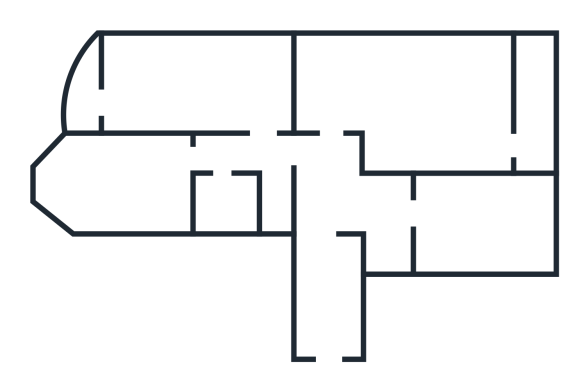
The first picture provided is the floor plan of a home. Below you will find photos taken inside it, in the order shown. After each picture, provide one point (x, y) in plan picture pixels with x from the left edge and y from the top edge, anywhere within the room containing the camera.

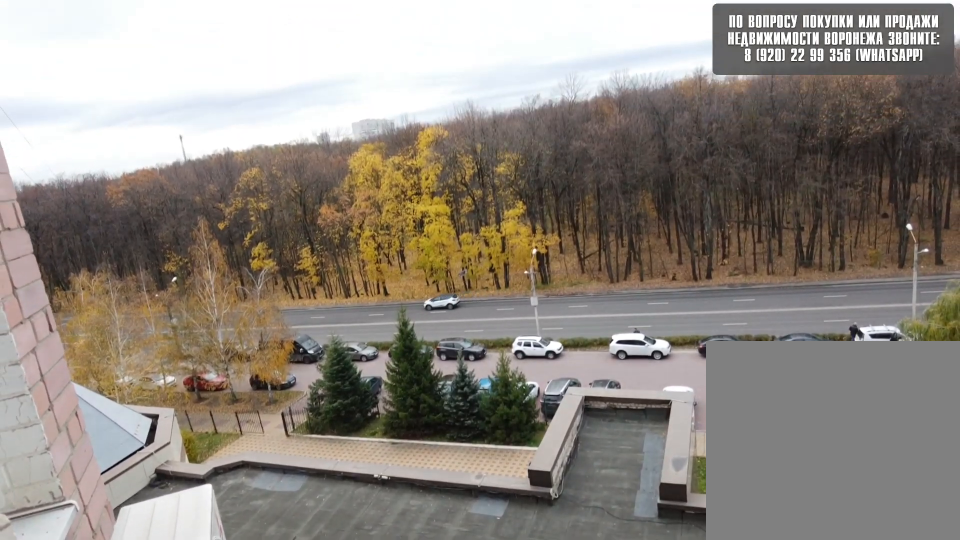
(89, 95)
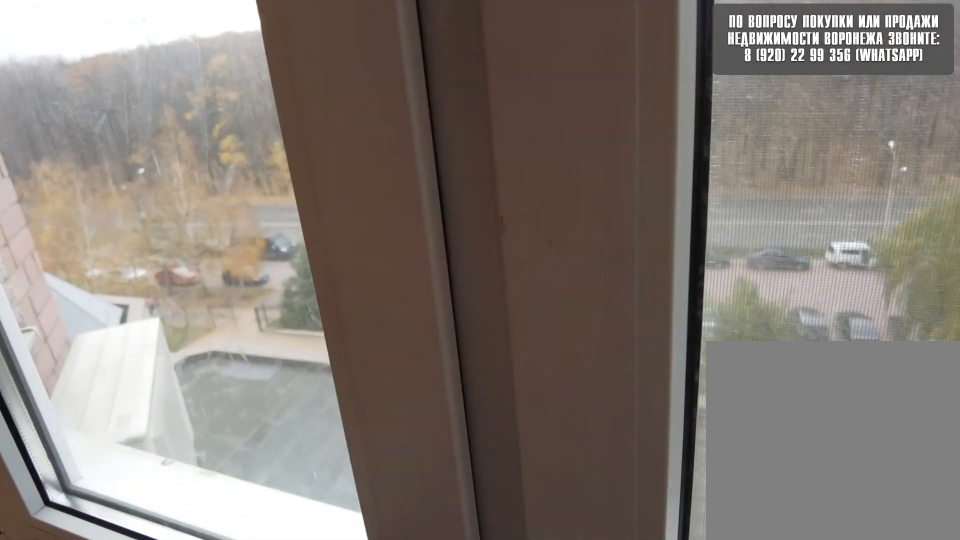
(89, 95)
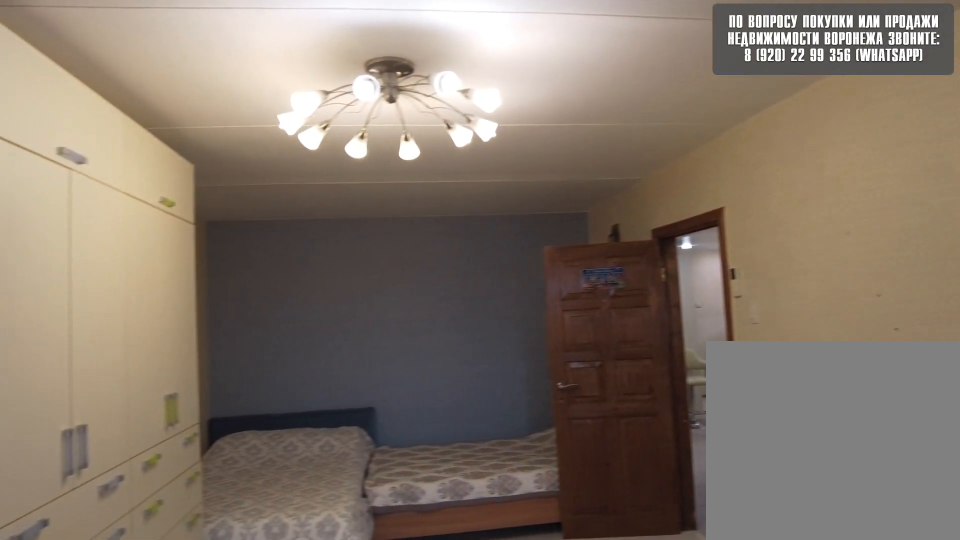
(133, 100)
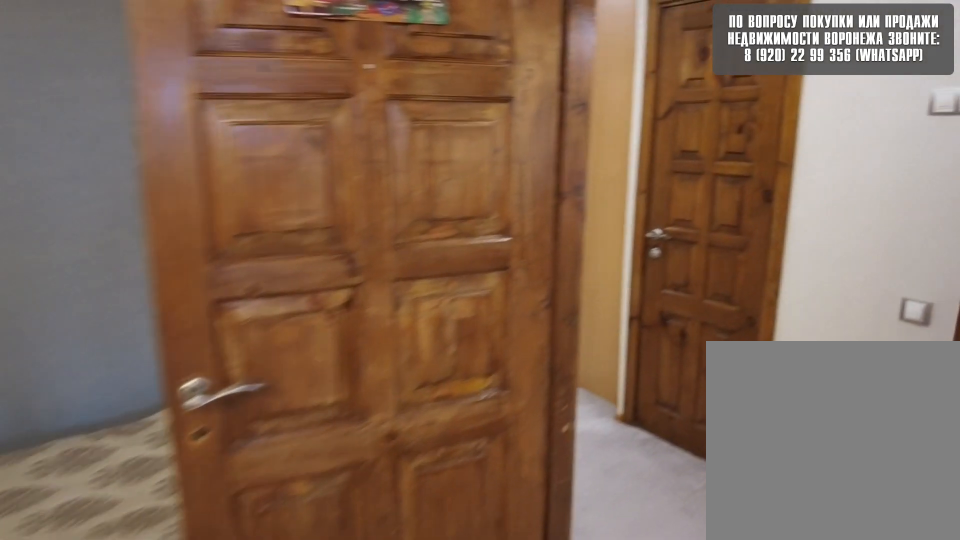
(219, 112)
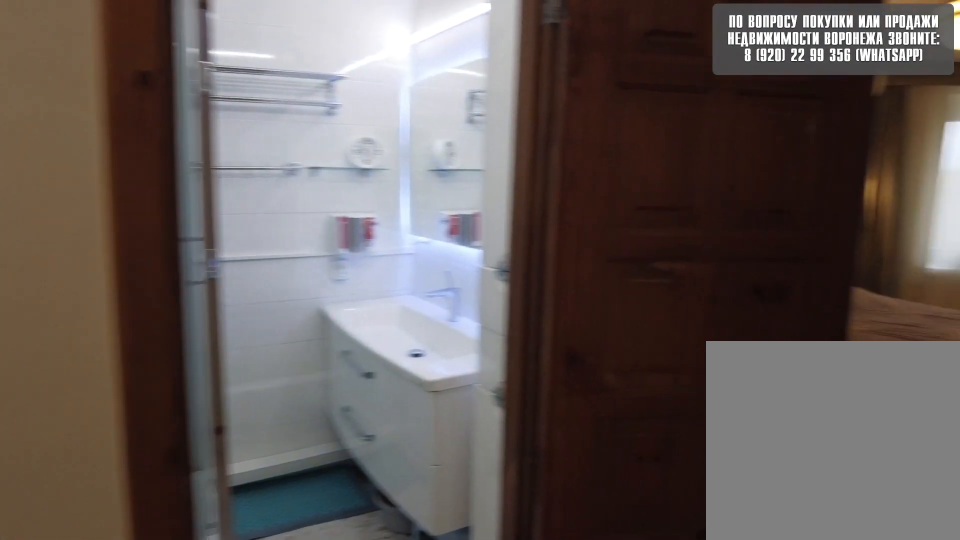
(274, 143)
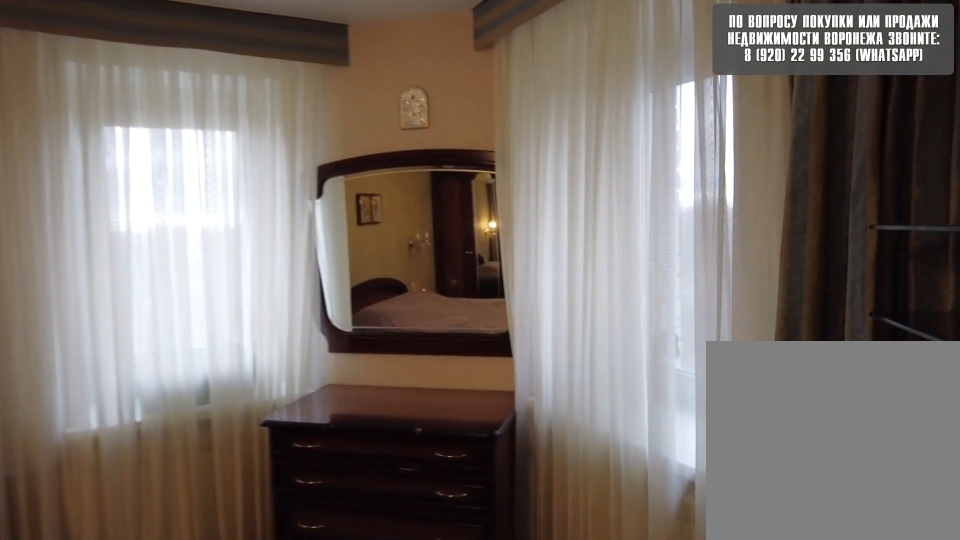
(133, 179)
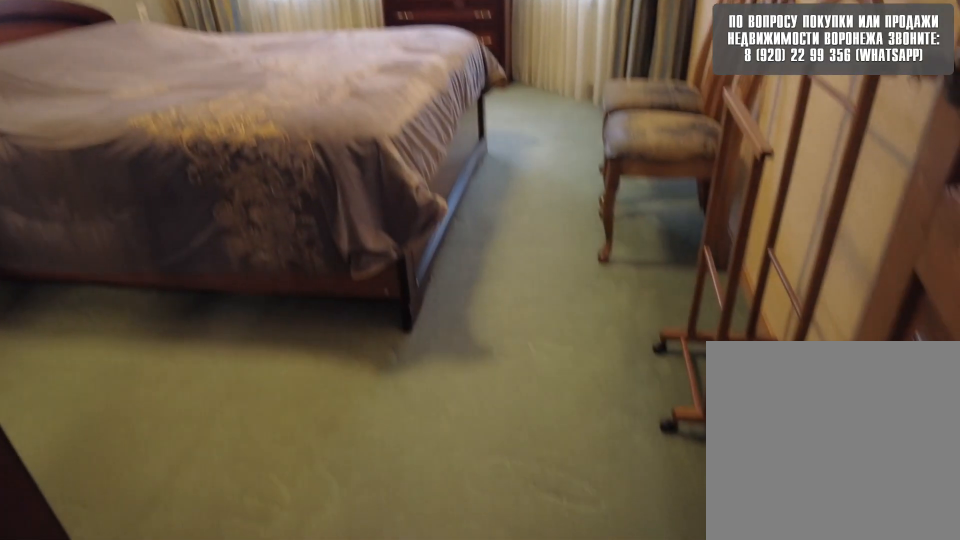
(133, 179)
